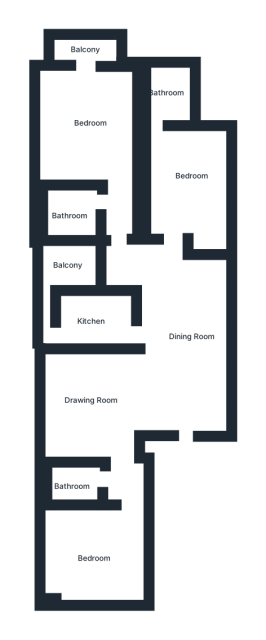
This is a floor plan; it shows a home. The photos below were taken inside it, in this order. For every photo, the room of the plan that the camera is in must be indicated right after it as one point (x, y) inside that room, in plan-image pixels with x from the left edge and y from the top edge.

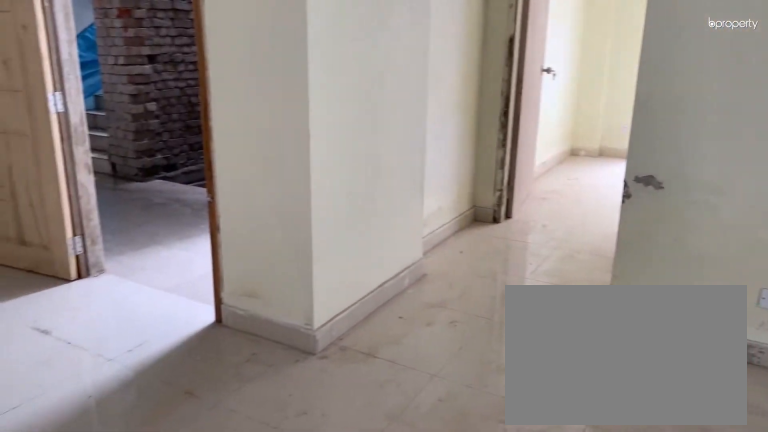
(85, 395)
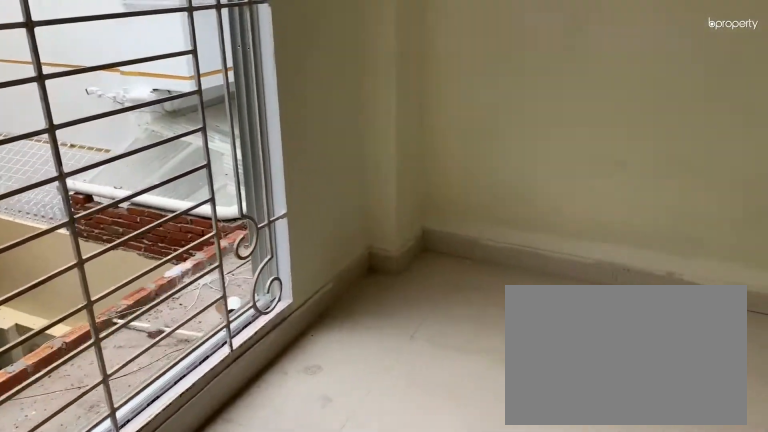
(93, 556)
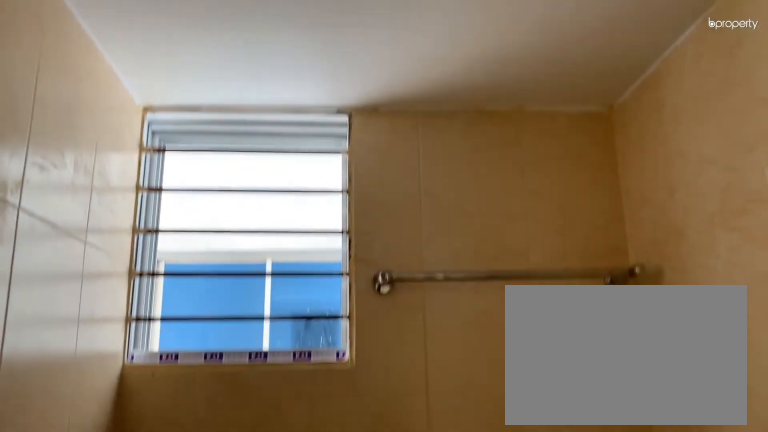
(77, 480)
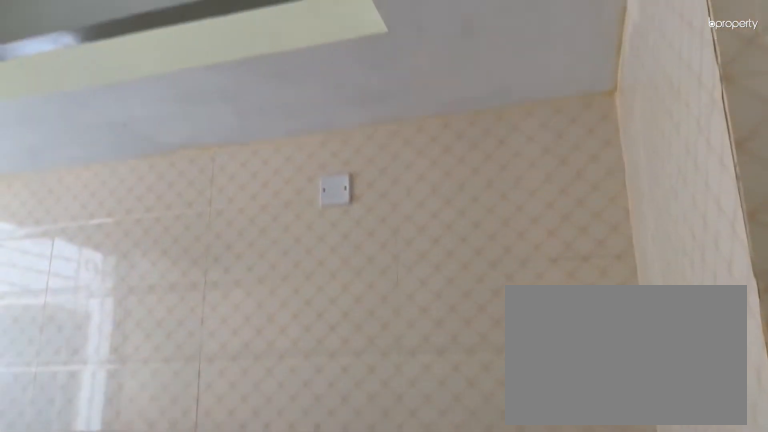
(94, 318)
